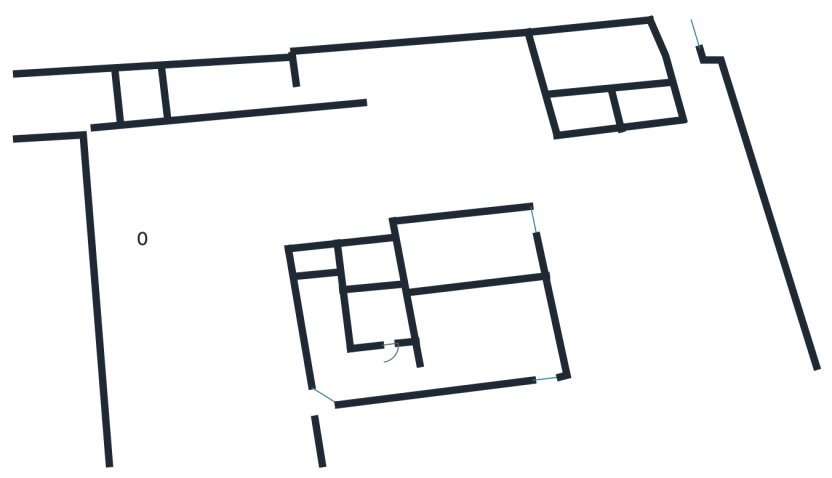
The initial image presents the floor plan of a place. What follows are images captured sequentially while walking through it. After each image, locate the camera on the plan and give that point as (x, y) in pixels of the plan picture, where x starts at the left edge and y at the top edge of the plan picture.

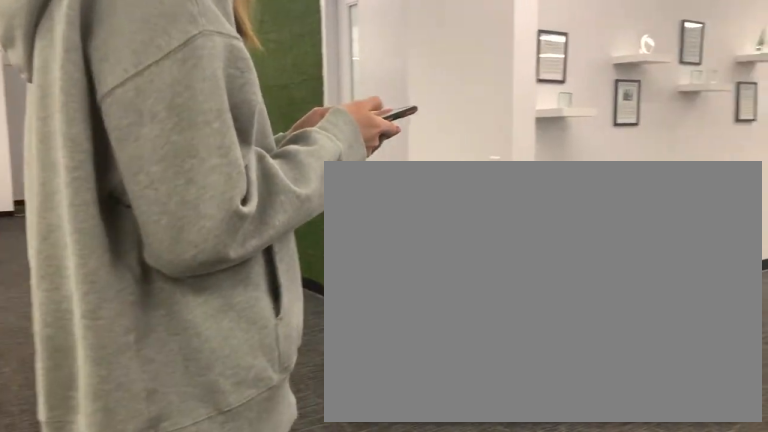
(694, 400)
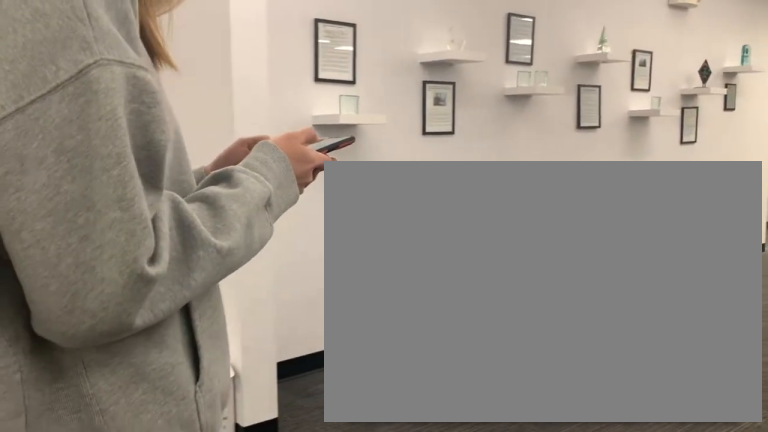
(695, 389)
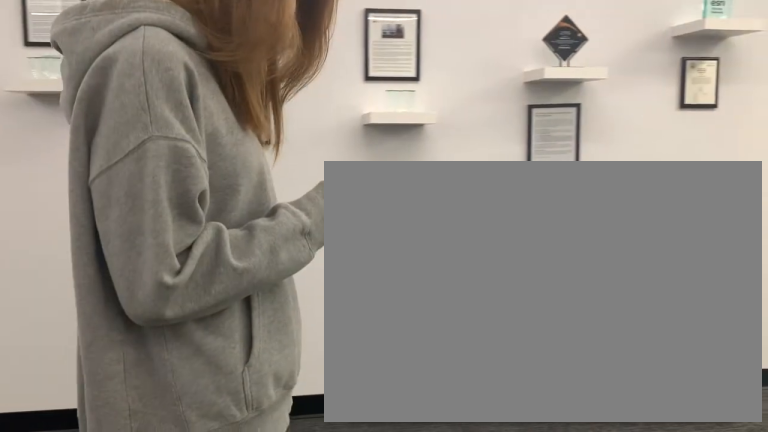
(678, 319)
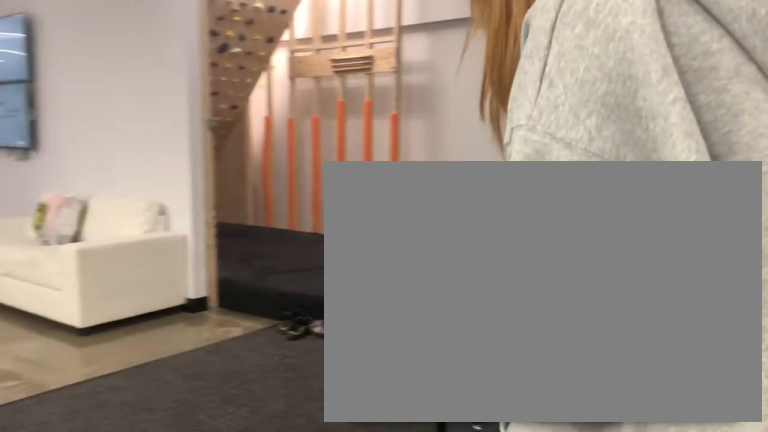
(518, 139)
